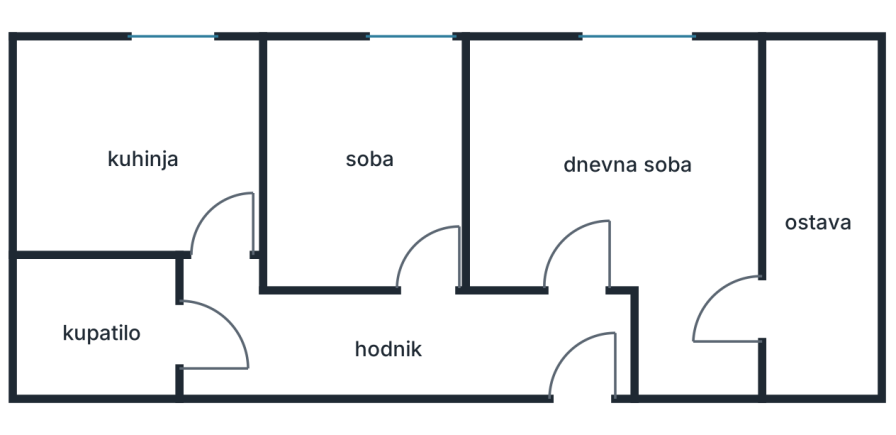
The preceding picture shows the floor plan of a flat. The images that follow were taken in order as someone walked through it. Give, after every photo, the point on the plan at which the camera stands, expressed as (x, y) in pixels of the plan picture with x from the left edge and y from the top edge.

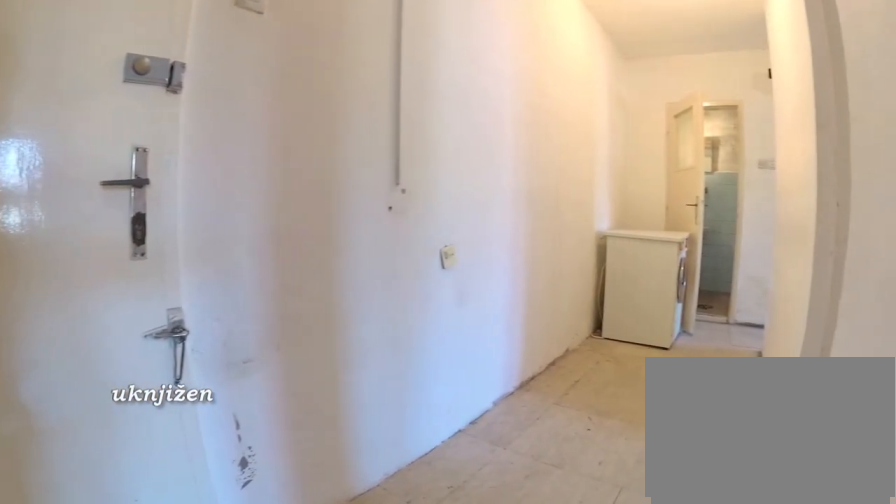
(588, 306)
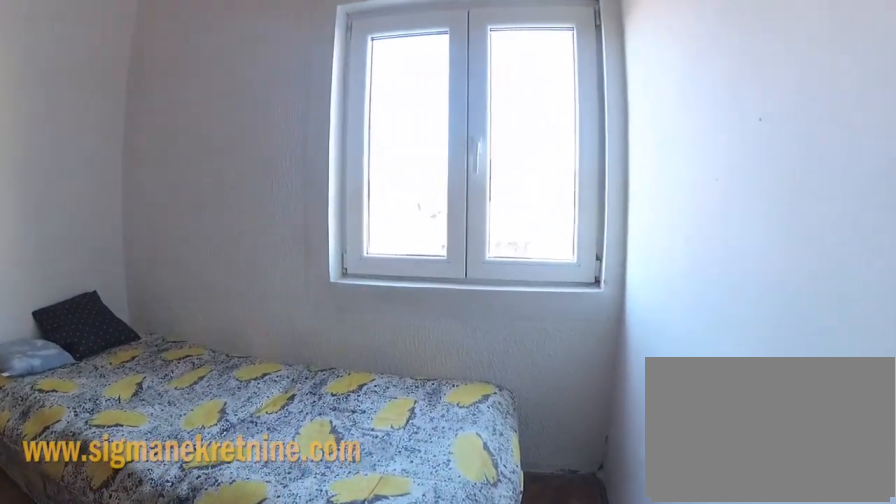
(443, 179)
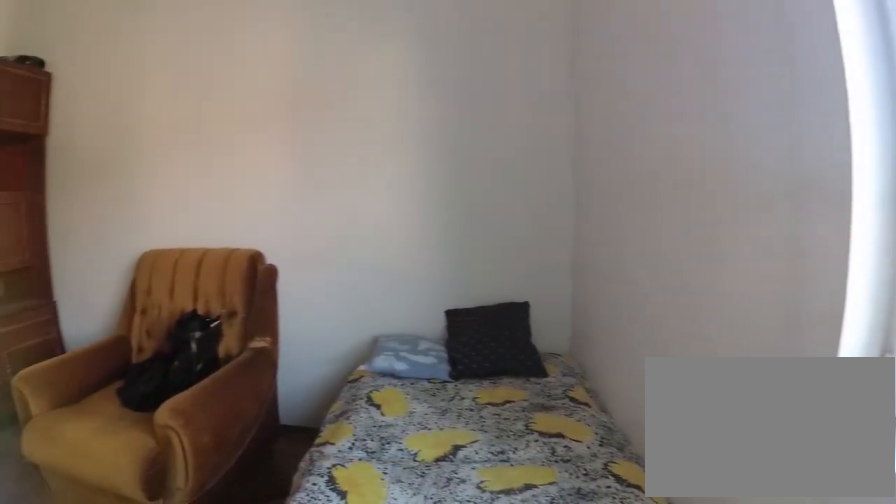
(425, 78)
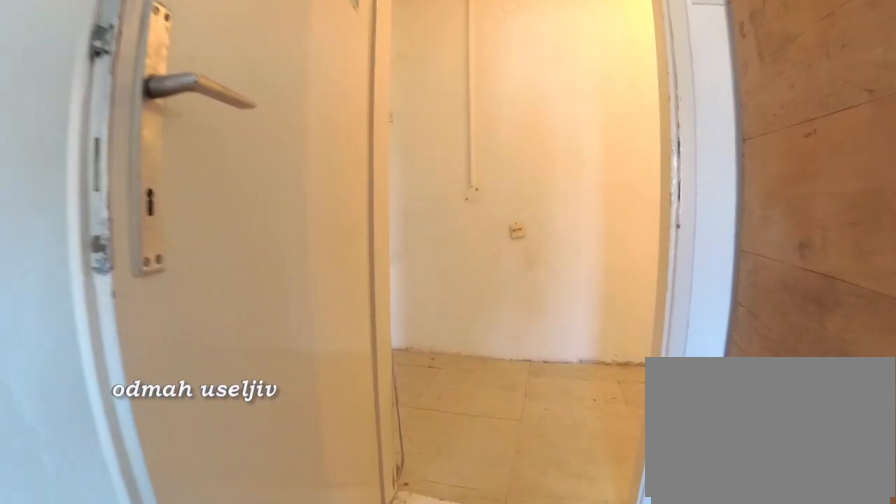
(415, 163)
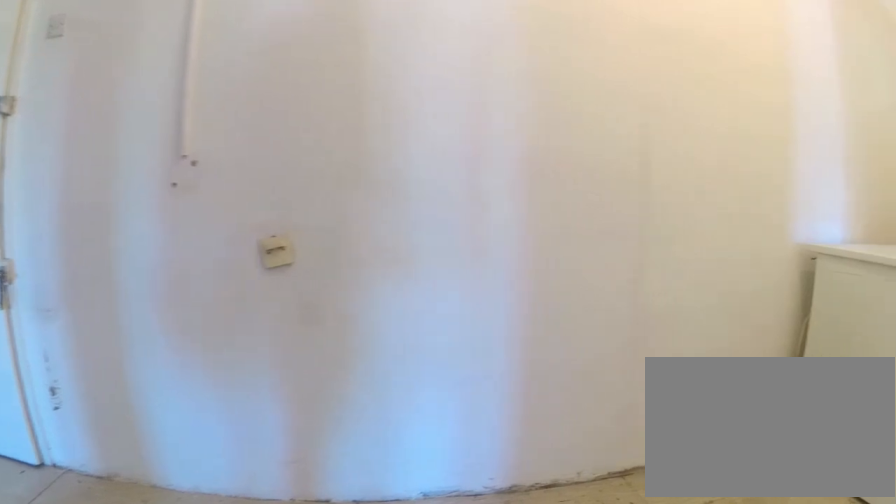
(437, 293)
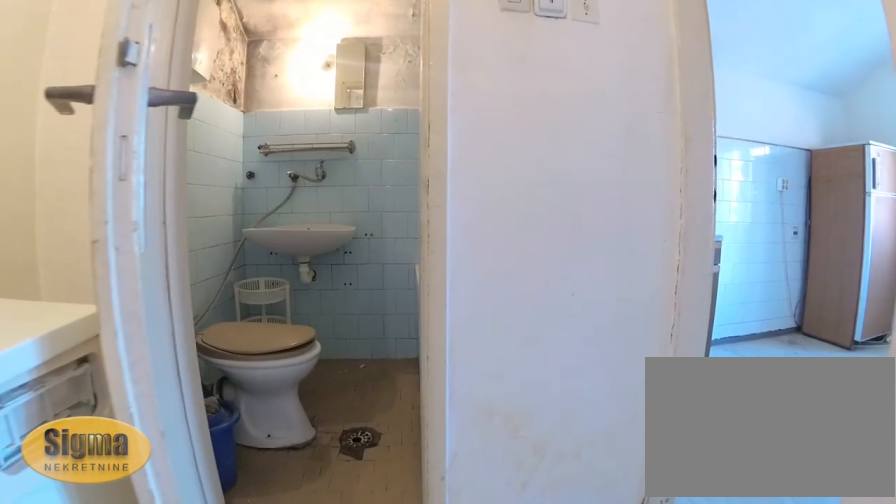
(300, 324)
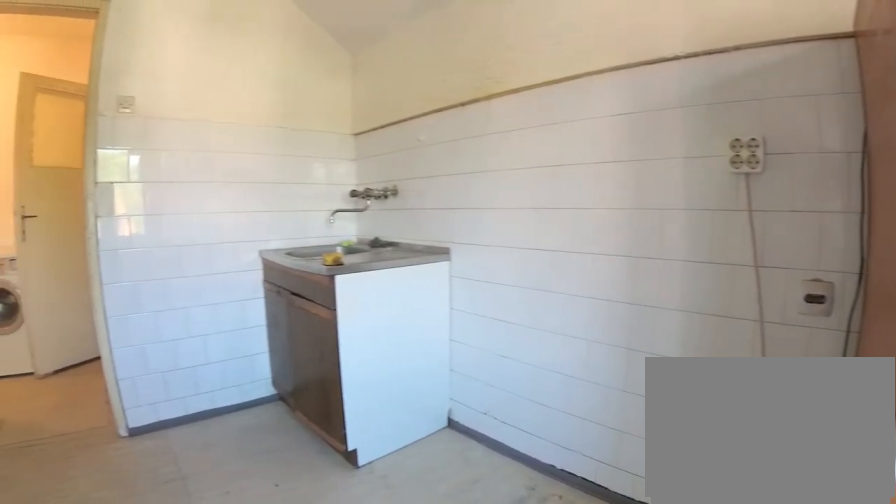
(217, 75)
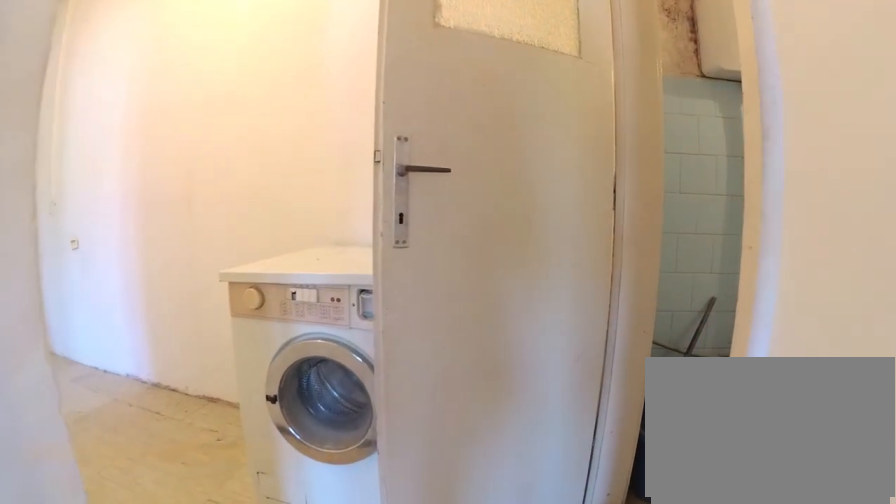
(215, 250)
